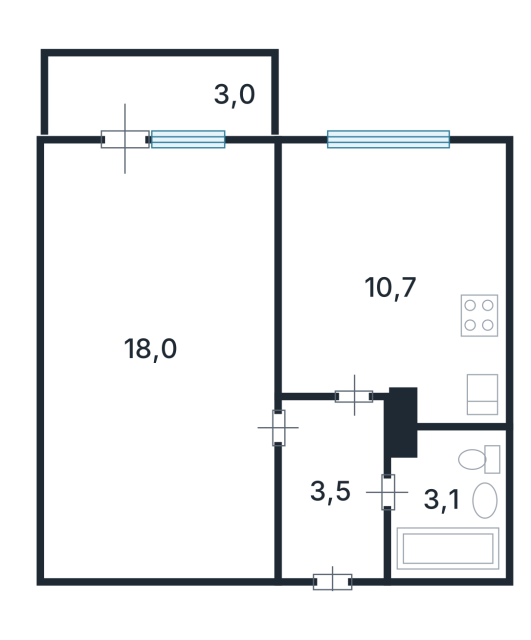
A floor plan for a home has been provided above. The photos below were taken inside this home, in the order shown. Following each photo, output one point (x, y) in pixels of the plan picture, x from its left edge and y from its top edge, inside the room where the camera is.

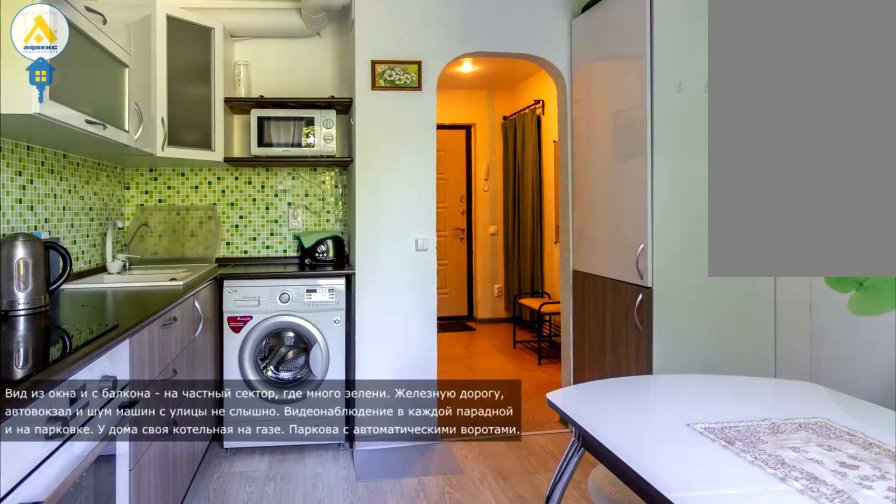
(379, 287)
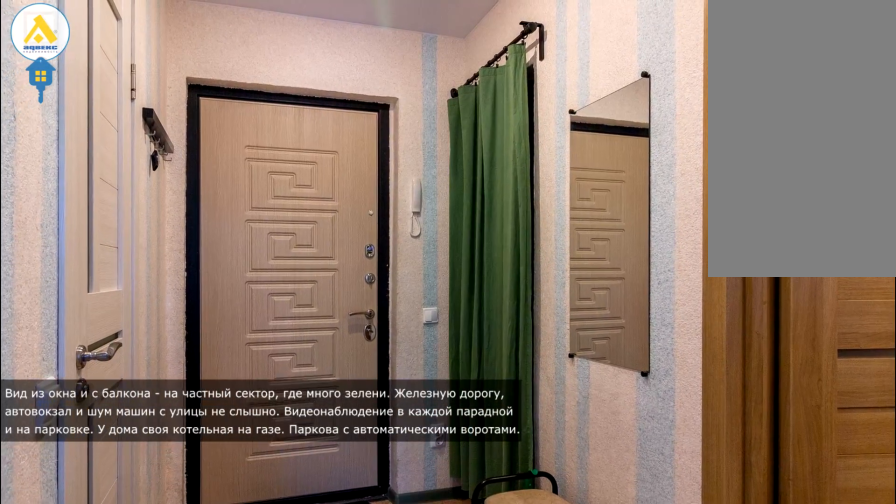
(335, 481)
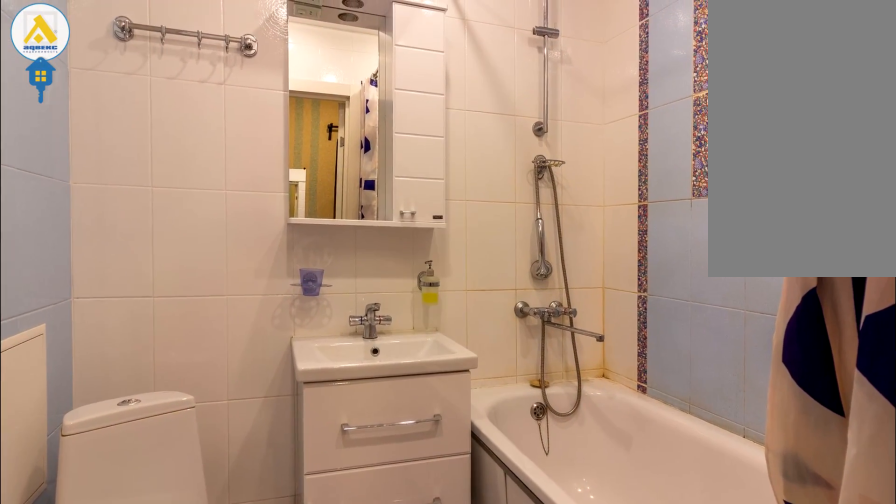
(451, 494)
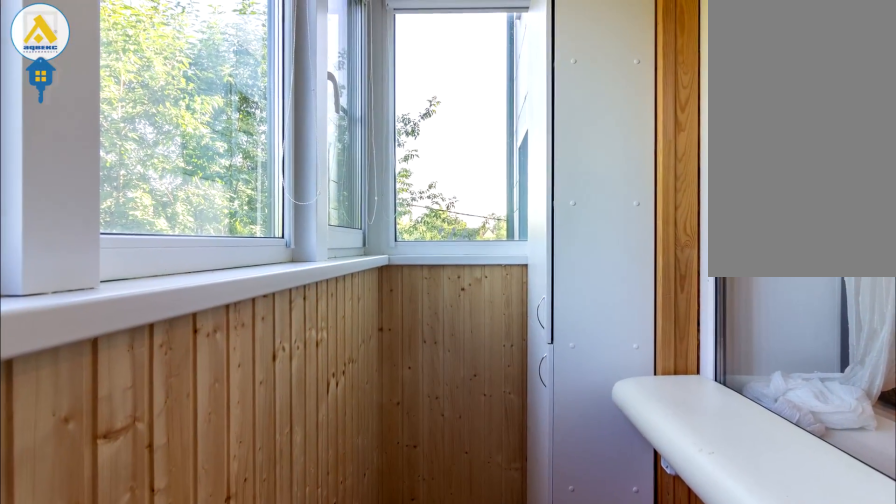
(220, 94)
